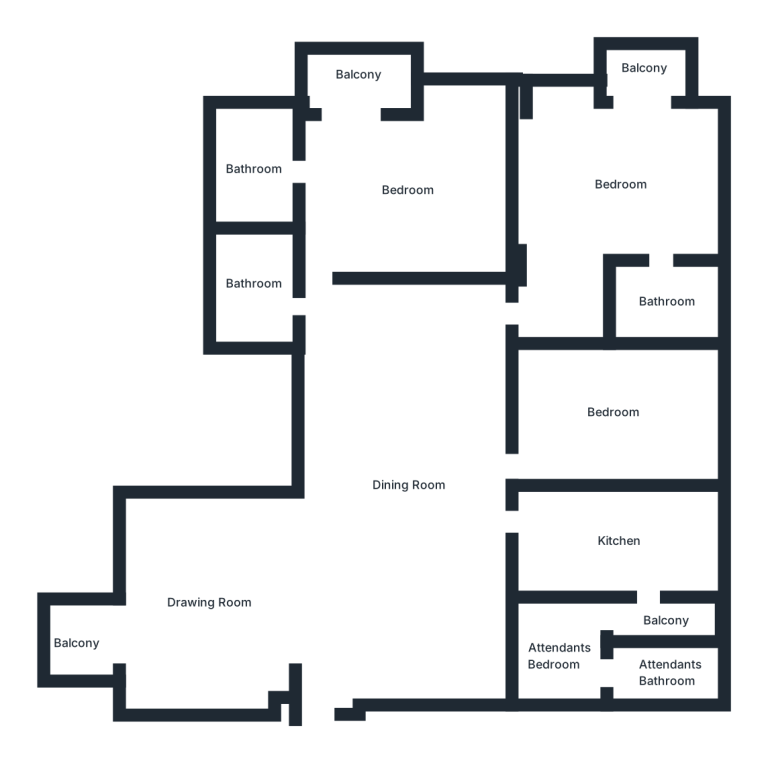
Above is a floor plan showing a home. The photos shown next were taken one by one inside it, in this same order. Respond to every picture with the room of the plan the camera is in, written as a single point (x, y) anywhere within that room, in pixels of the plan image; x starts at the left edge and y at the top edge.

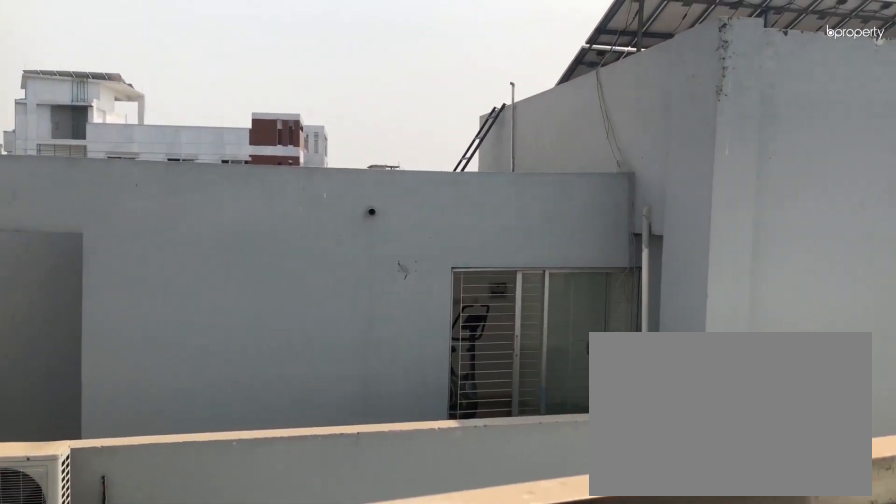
(357, 75)
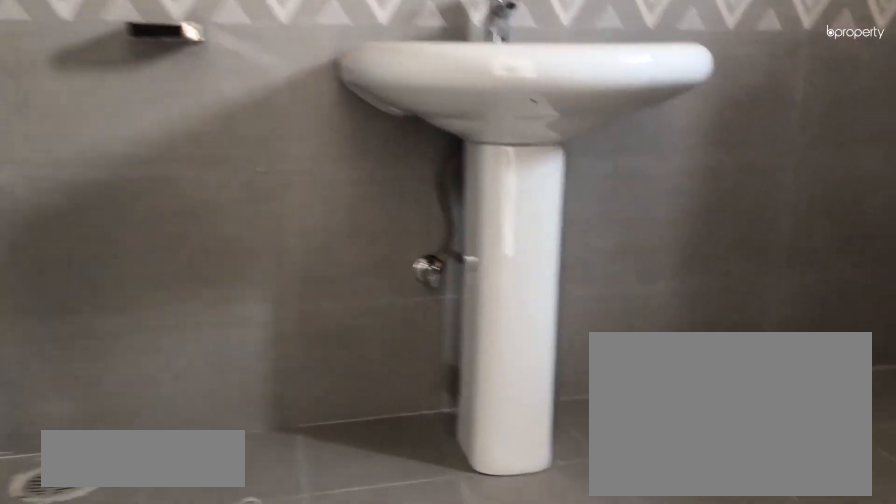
(247, 170)
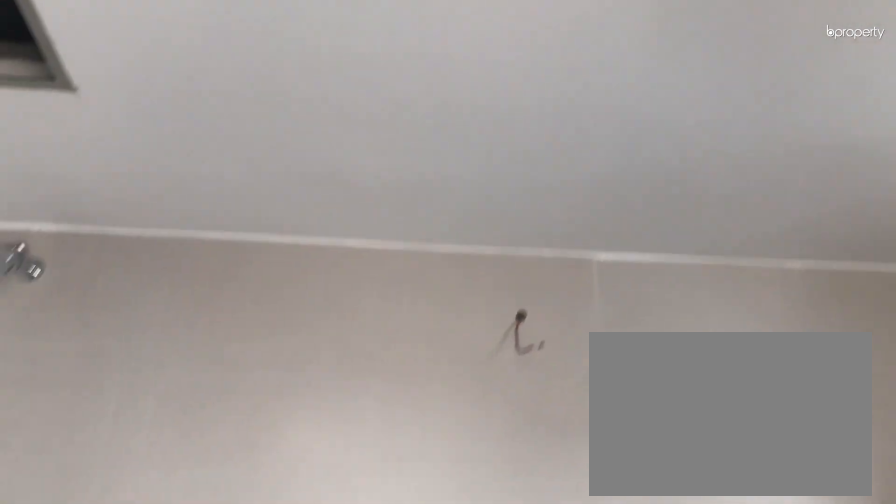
(247, 170)
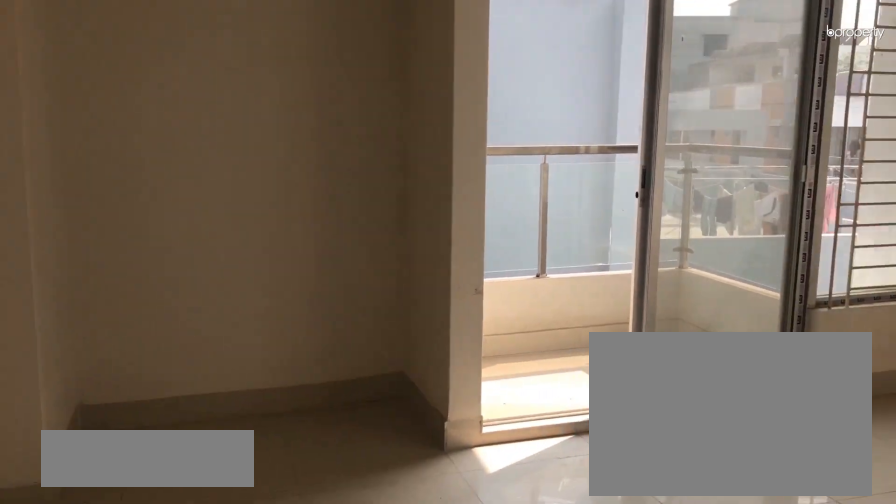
(619, 185)
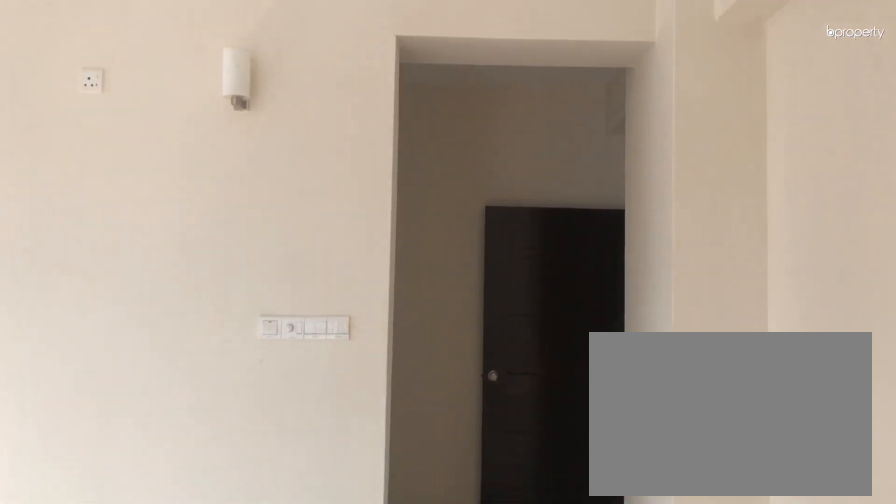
(619, 185)
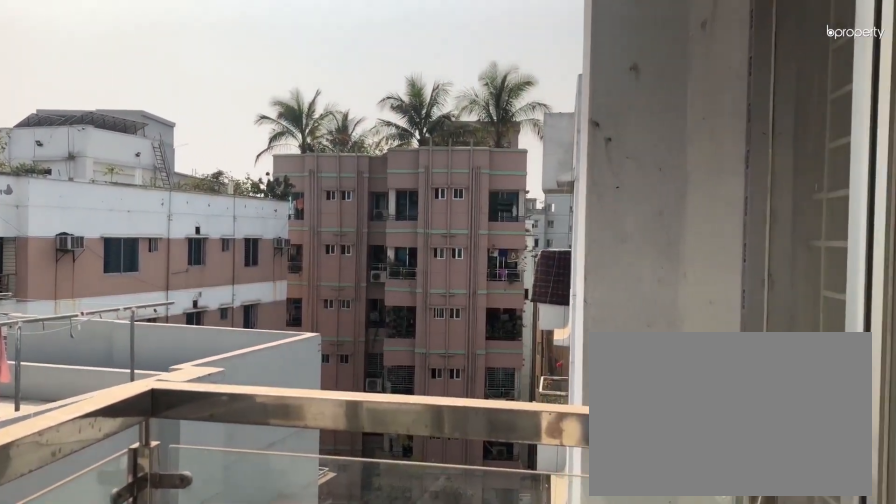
(644, 67)
